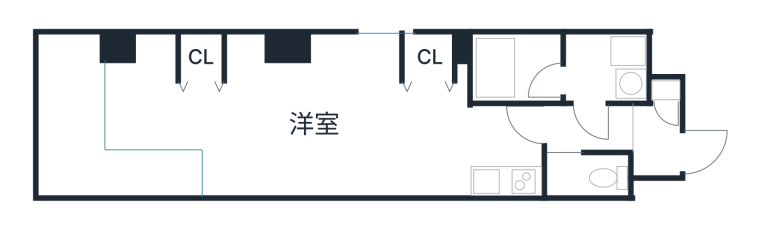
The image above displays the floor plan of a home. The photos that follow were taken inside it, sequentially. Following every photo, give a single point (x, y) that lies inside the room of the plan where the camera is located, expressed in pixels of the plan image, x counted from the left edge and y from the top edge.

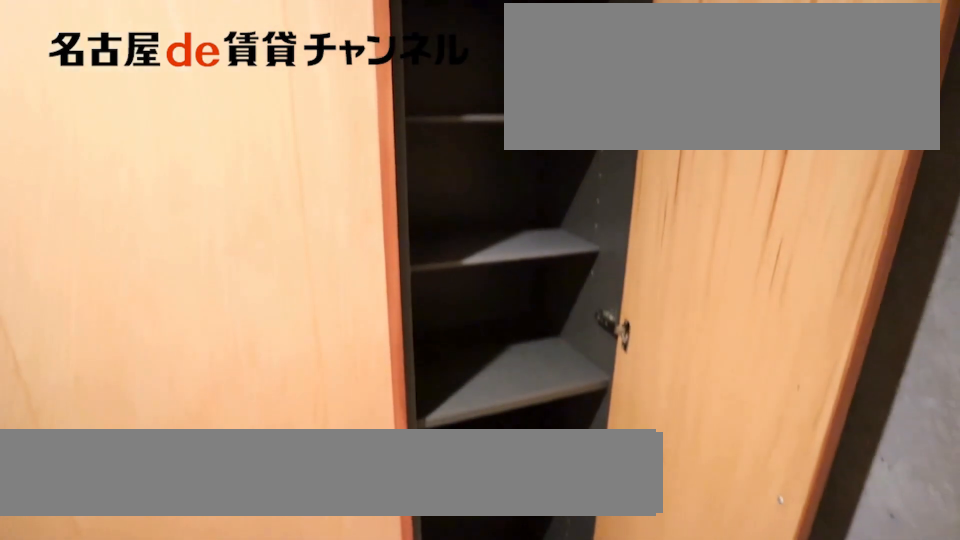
(665, 87)
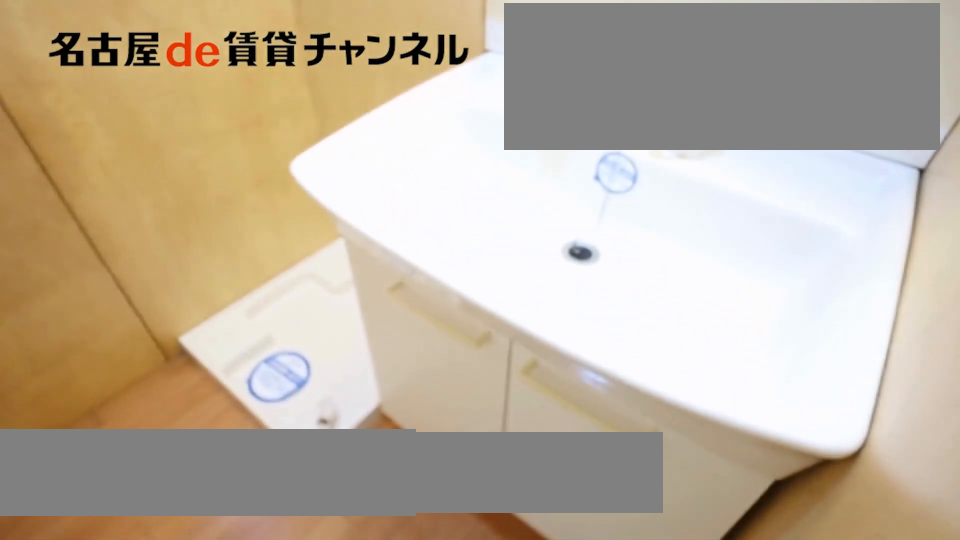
(606, 69)
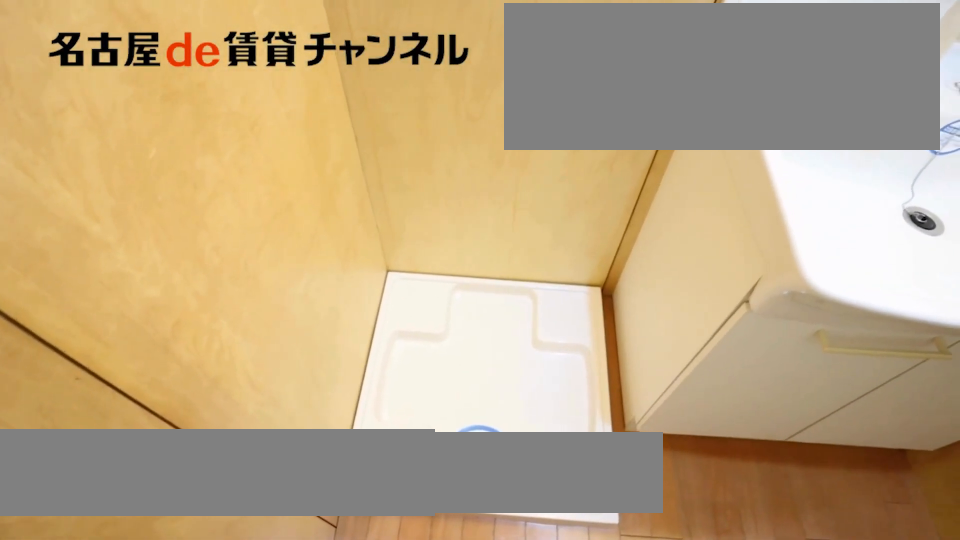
(606, 69)
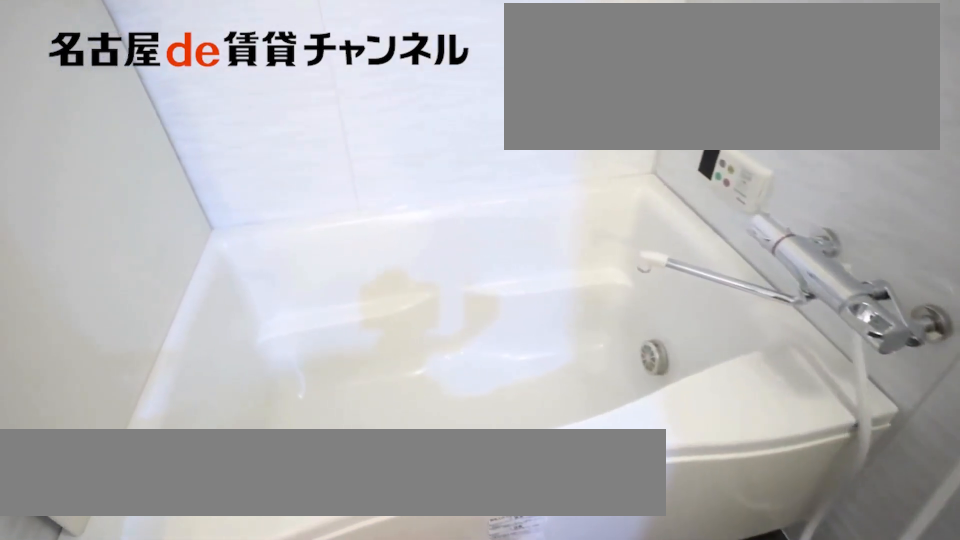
(517, 69)
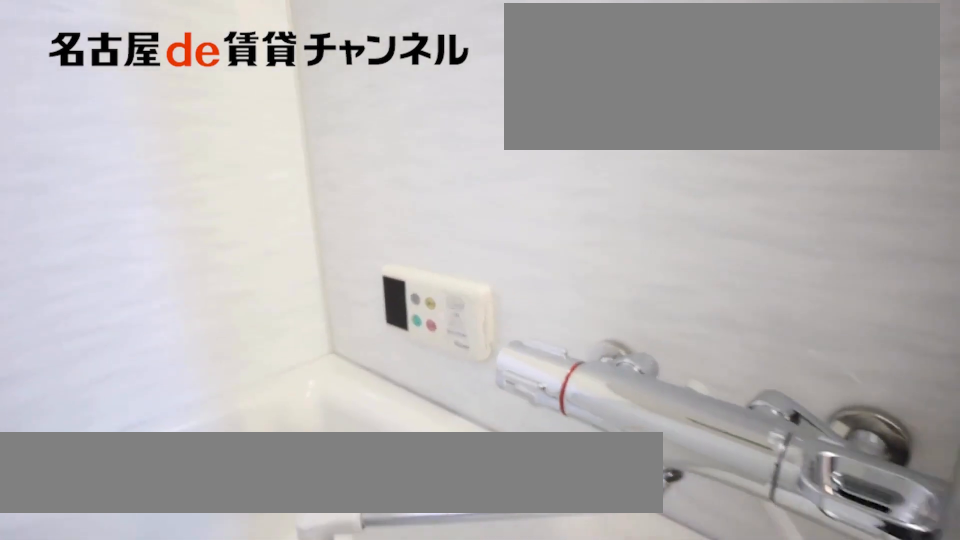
(517, 69)
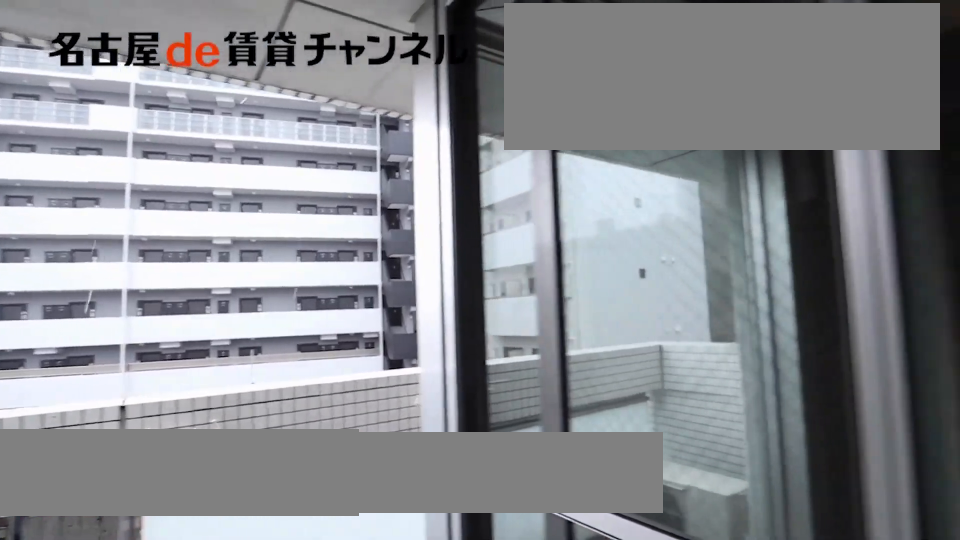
(101, 135)
